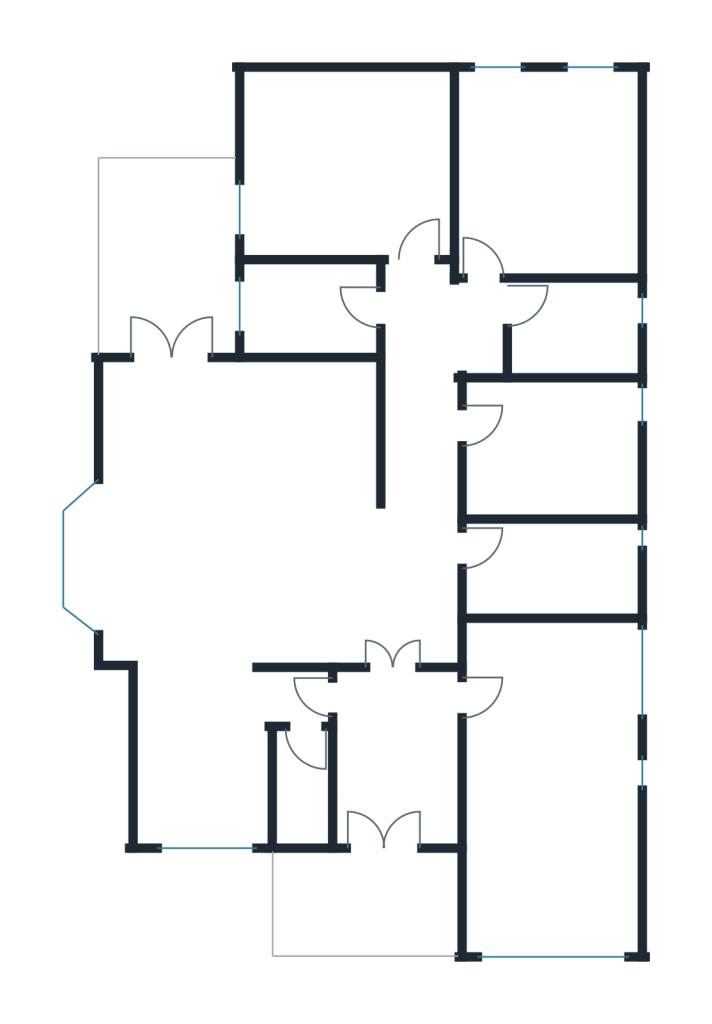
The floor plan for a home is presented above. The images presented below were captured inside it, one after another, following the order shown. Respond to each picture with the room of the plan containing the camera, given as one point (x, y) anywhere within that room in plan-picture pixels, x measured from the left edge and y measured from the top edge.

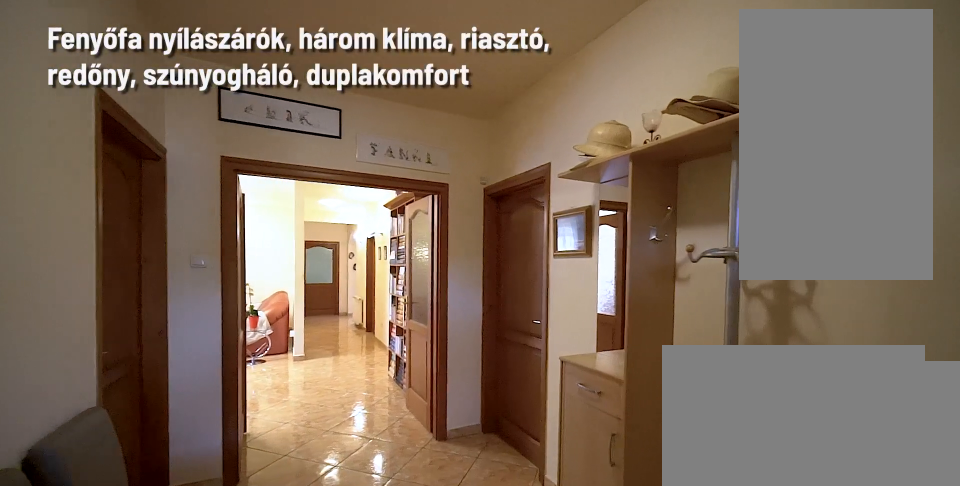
(395, 757)
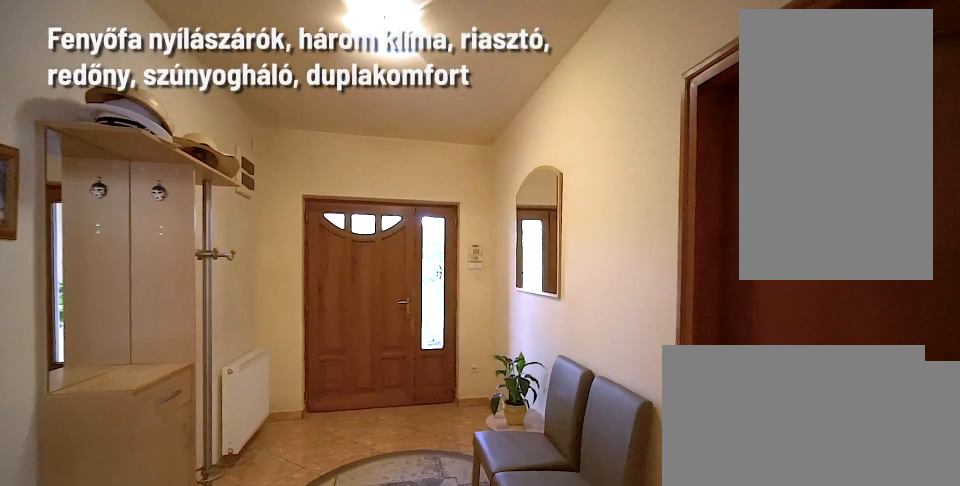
(394, 757)
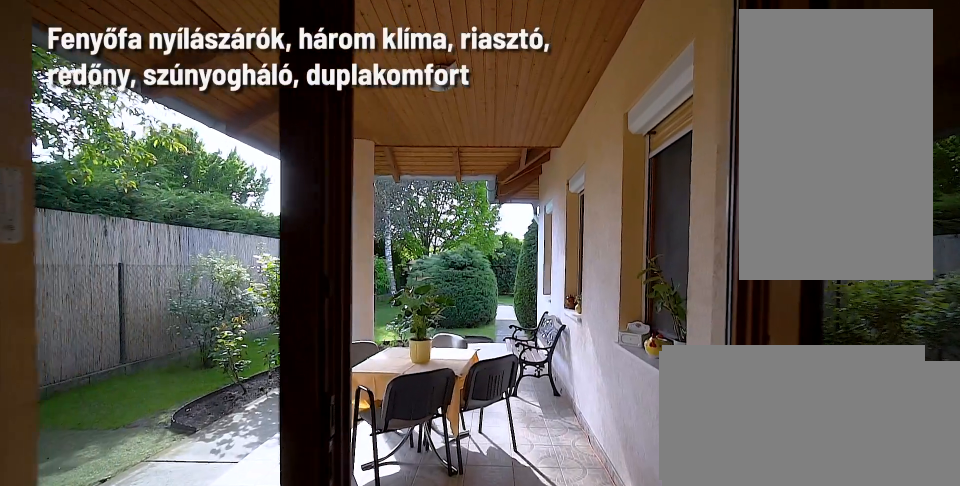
(231, 531)
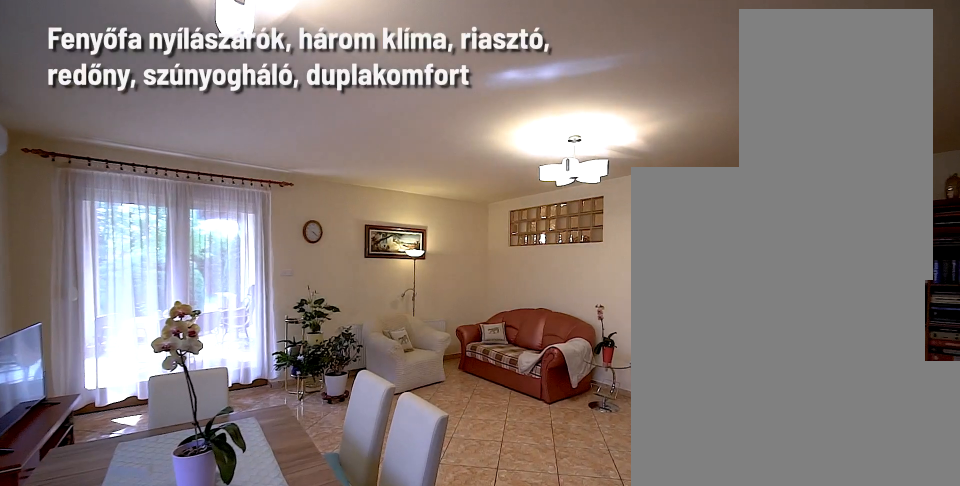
(232, 531)
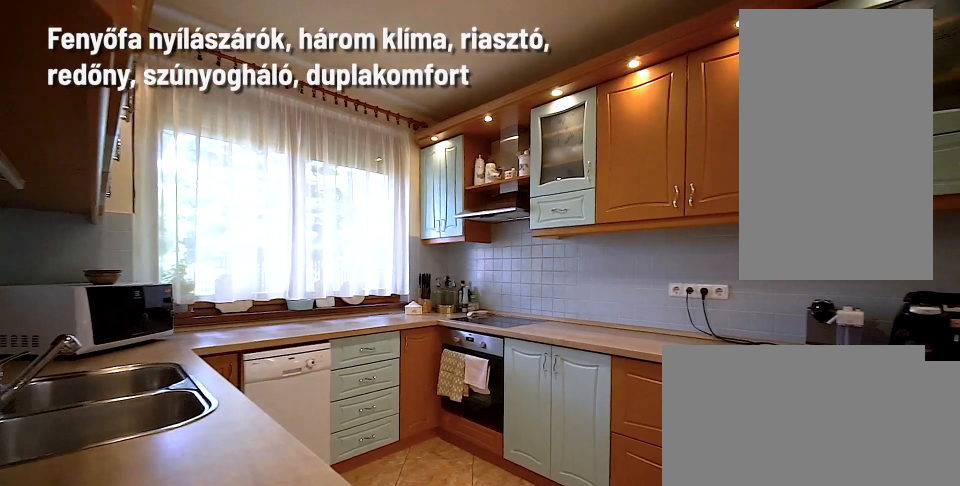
(204, 755)
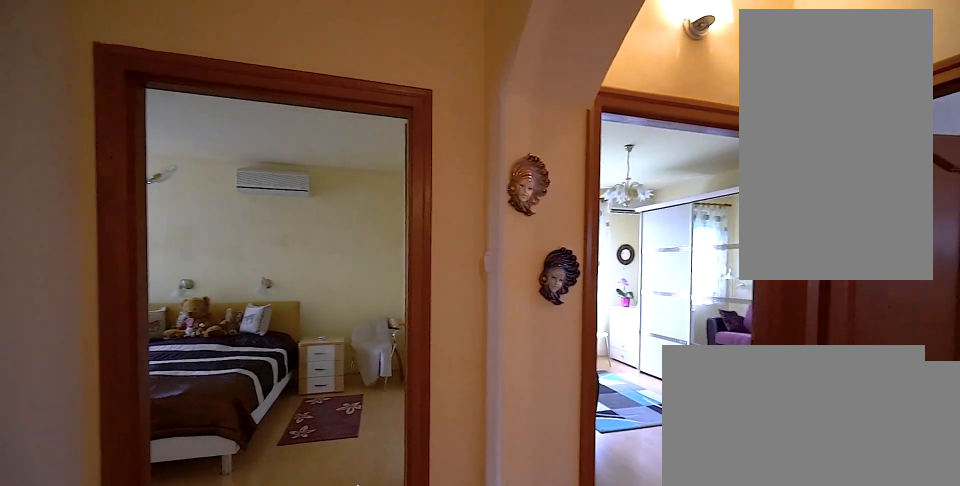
(423, 456)
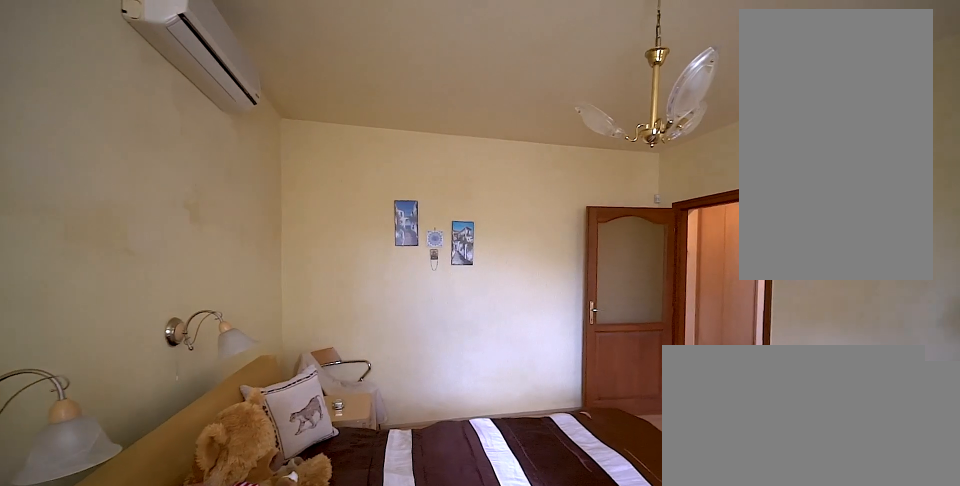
(352, 176)
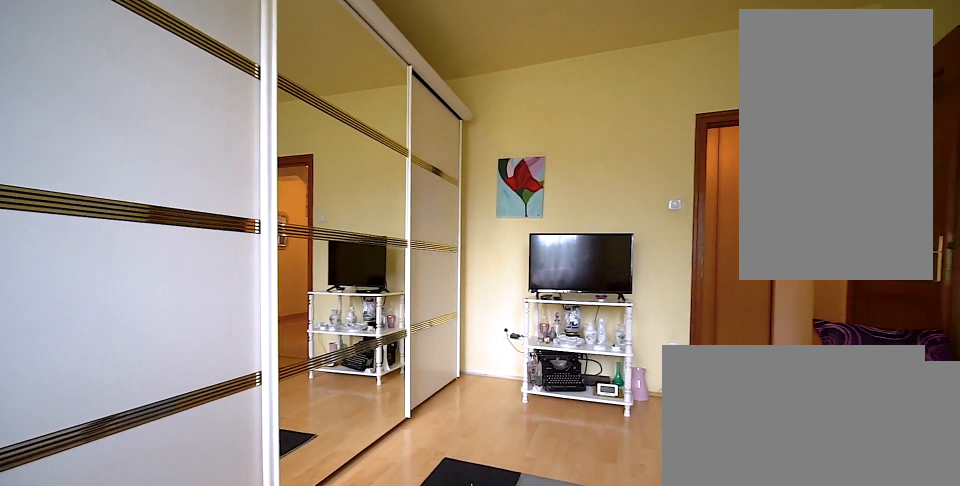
(549, 174)
